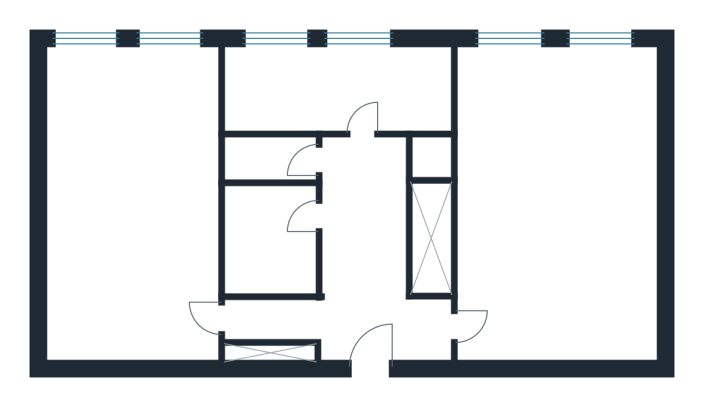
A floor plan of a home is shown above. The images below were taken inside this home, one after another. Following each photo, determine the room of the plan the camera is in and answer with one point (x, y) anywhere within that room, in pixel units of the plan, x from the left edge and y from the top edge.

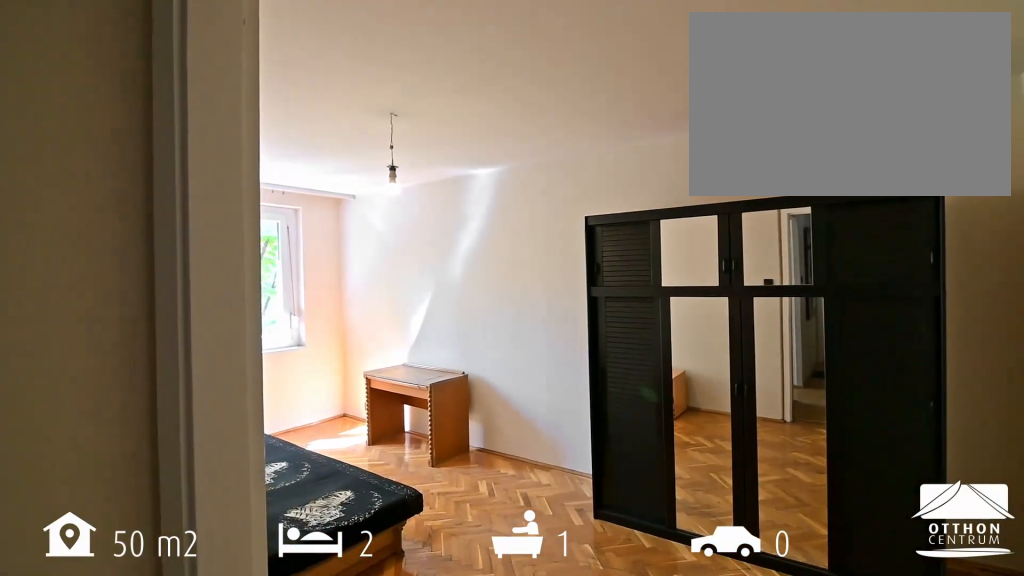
(547, 209)
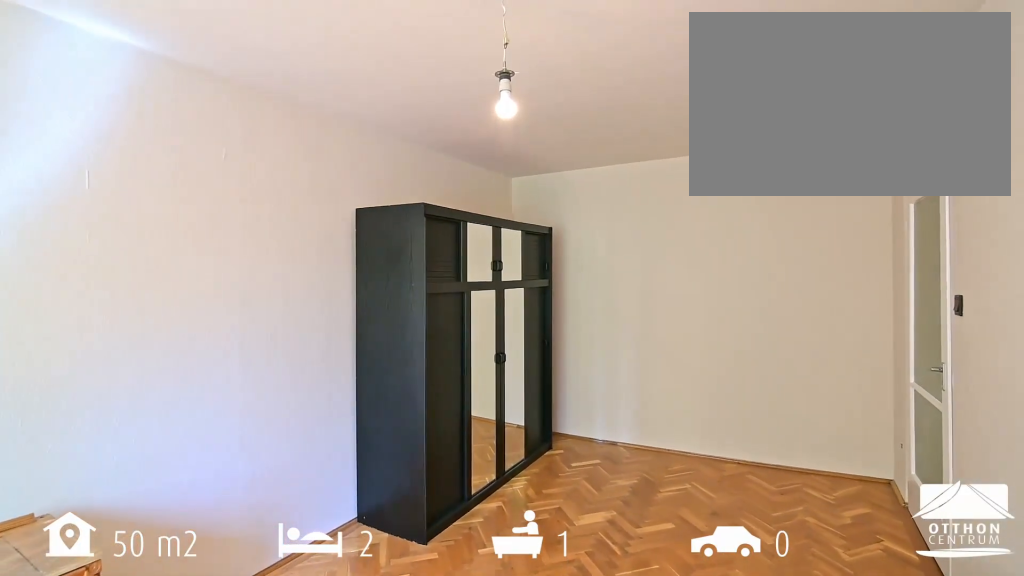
(547, 209)
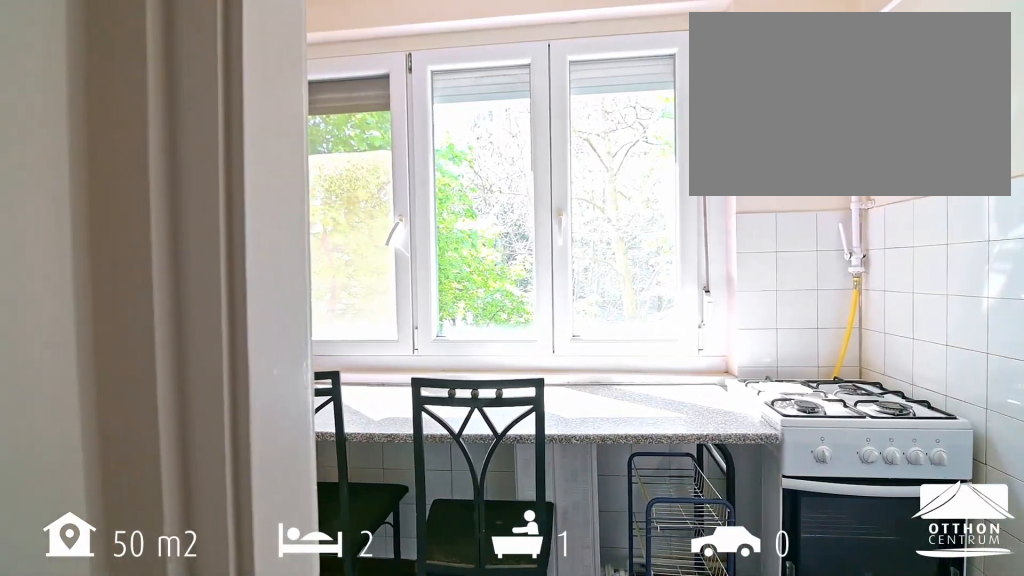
(334, 85)
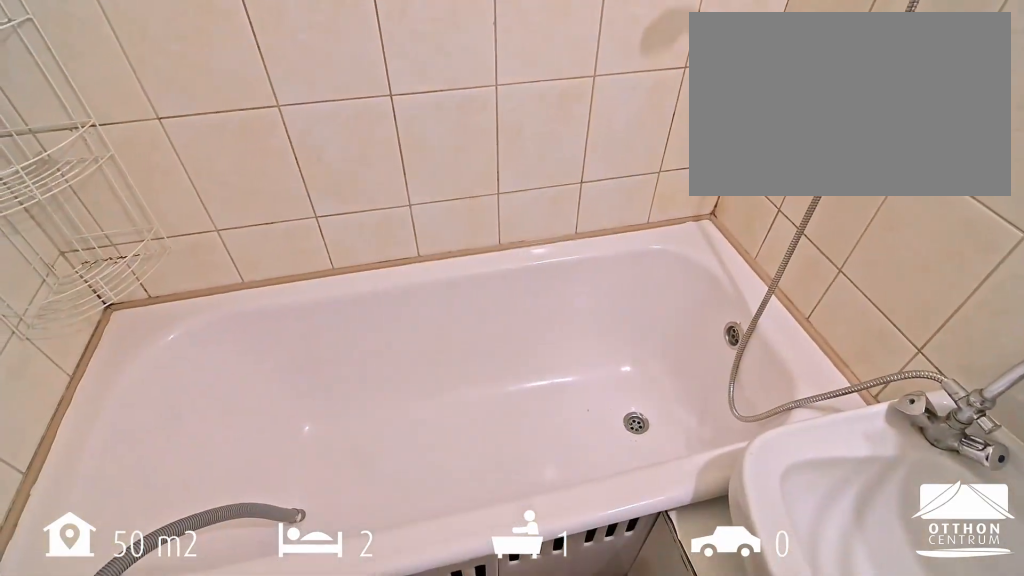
(272, 248)
